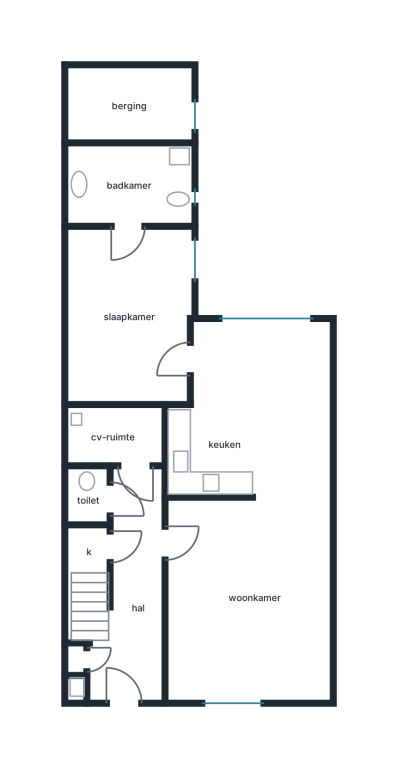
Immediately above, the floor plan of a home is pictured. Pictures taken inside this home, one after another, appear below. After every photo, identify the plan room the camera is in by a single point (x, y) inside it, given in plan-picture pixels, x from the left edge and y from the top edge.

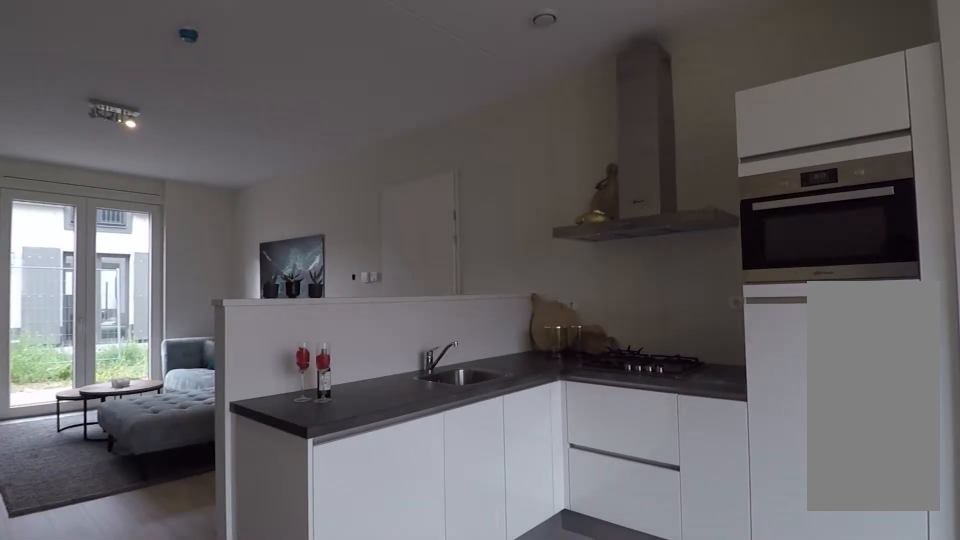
(256, 347)
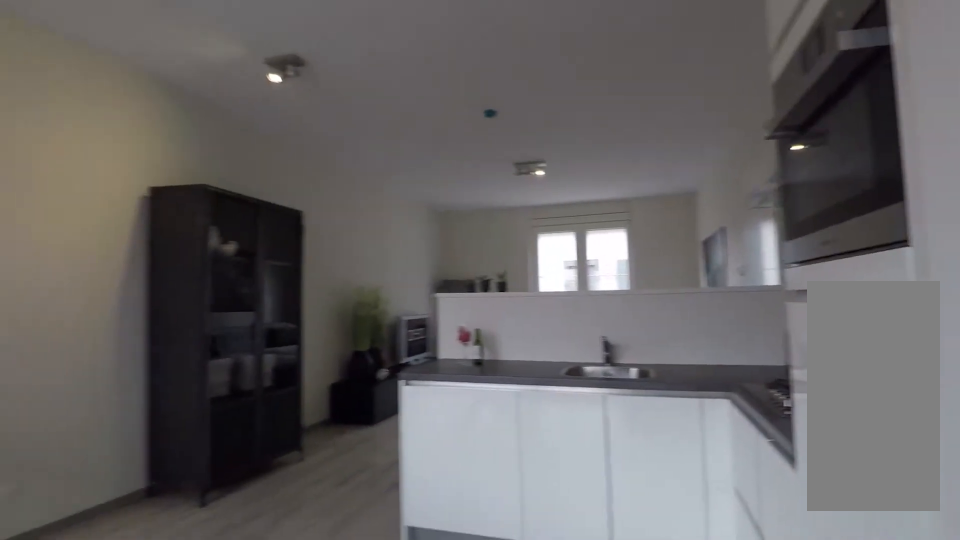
(256, 347)
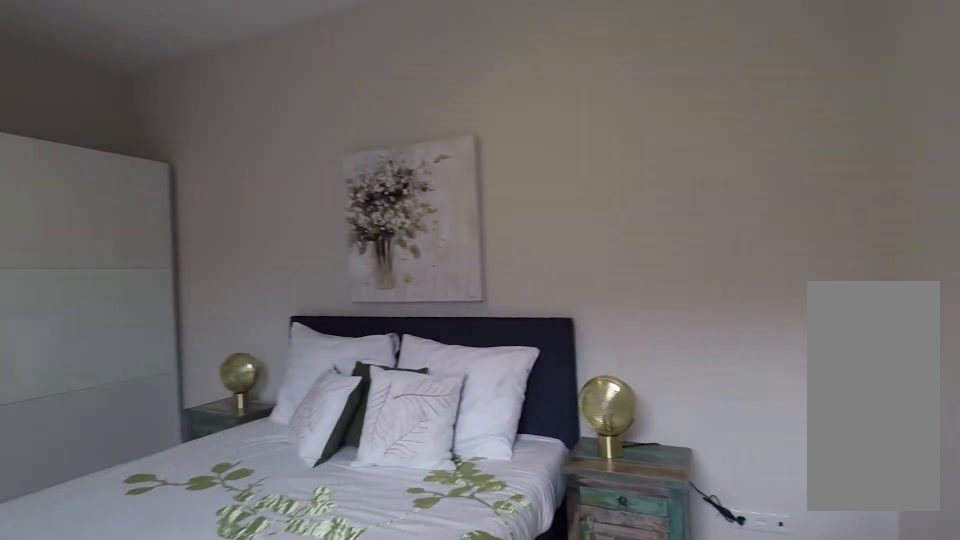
(127, 302)
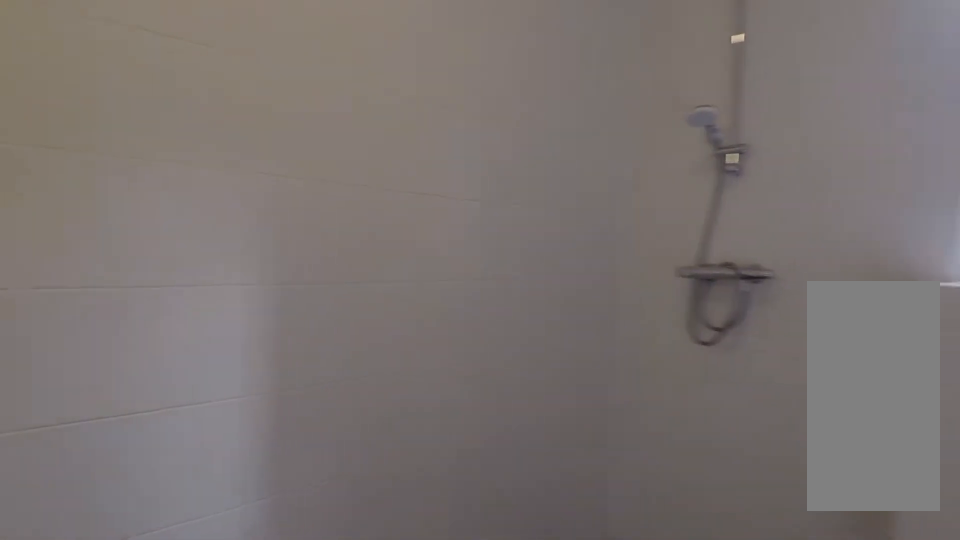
(92, 185)
